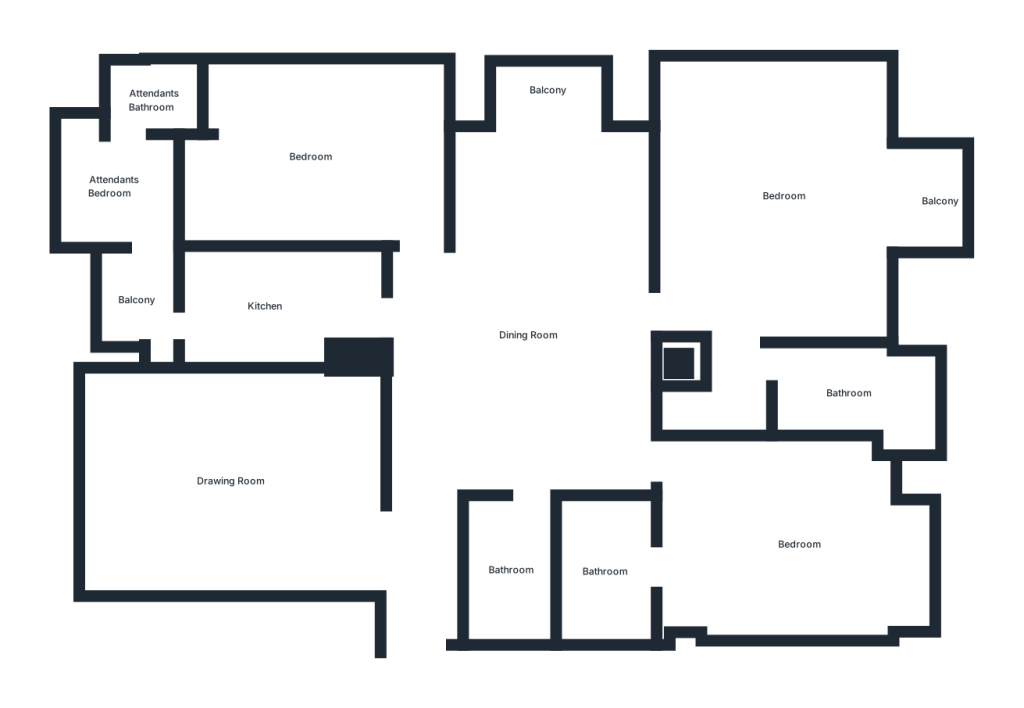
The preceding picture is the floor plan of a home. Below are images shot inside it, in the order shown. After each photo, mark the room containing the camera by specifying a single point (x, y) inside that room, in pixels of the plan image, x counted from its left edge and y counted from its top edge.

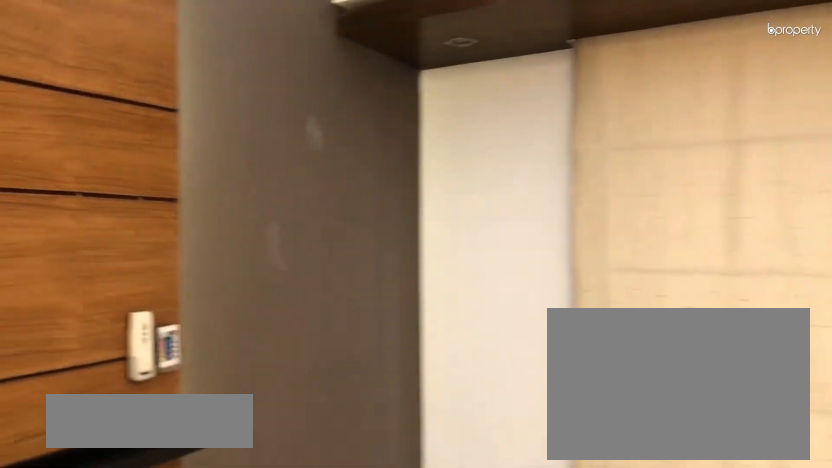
(233, 483)
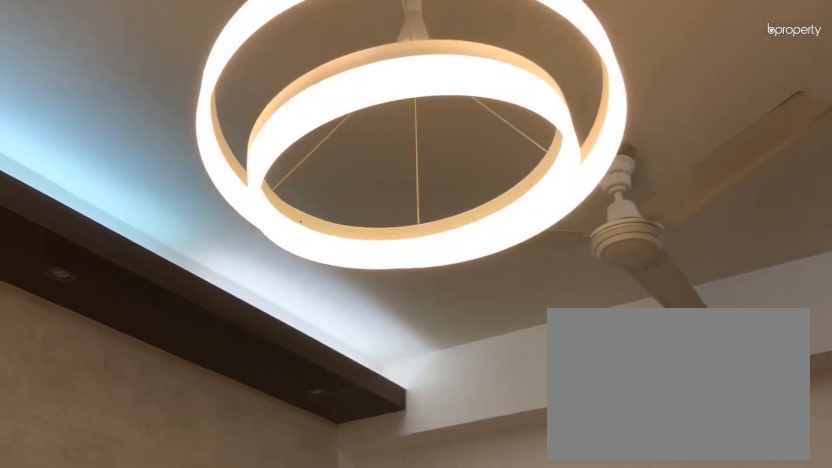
(234, 484)
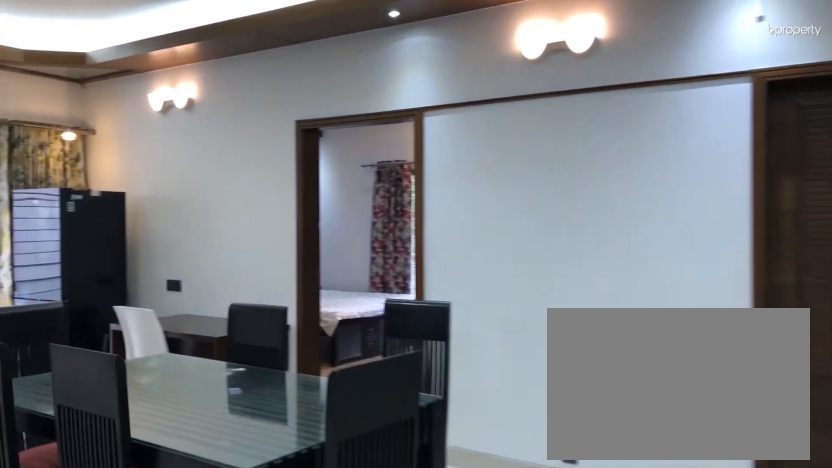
(524, 338)
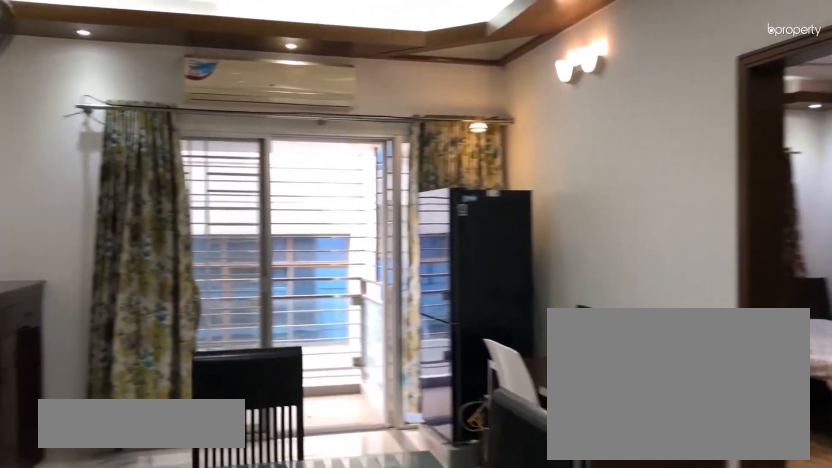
(524, 338)
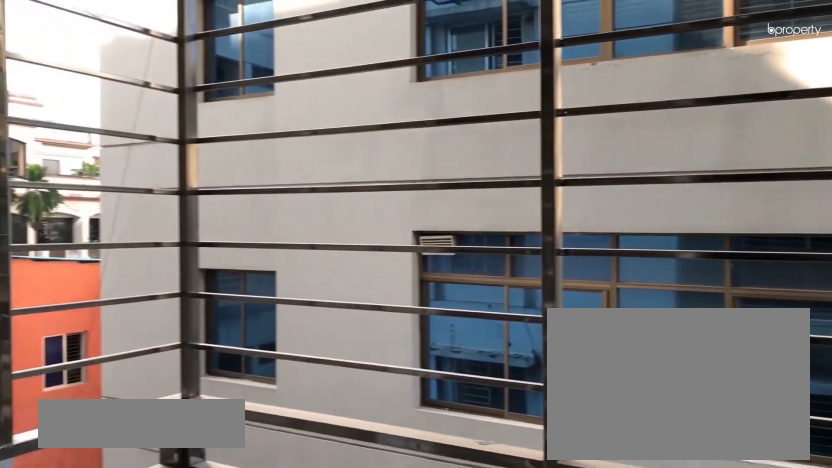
(550, 88)
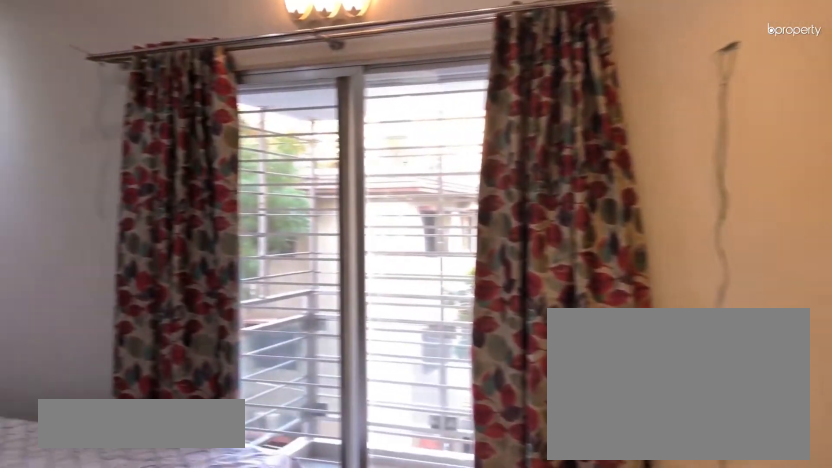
(785, 196)
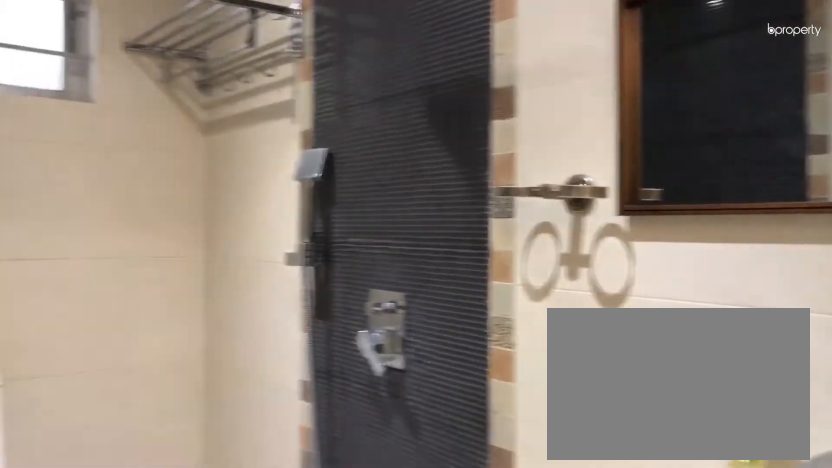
(509, 571)
